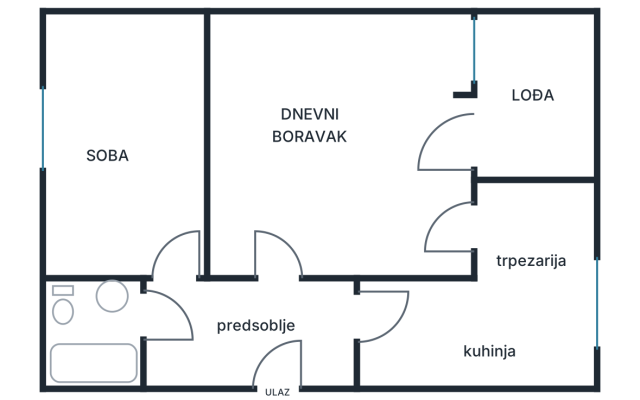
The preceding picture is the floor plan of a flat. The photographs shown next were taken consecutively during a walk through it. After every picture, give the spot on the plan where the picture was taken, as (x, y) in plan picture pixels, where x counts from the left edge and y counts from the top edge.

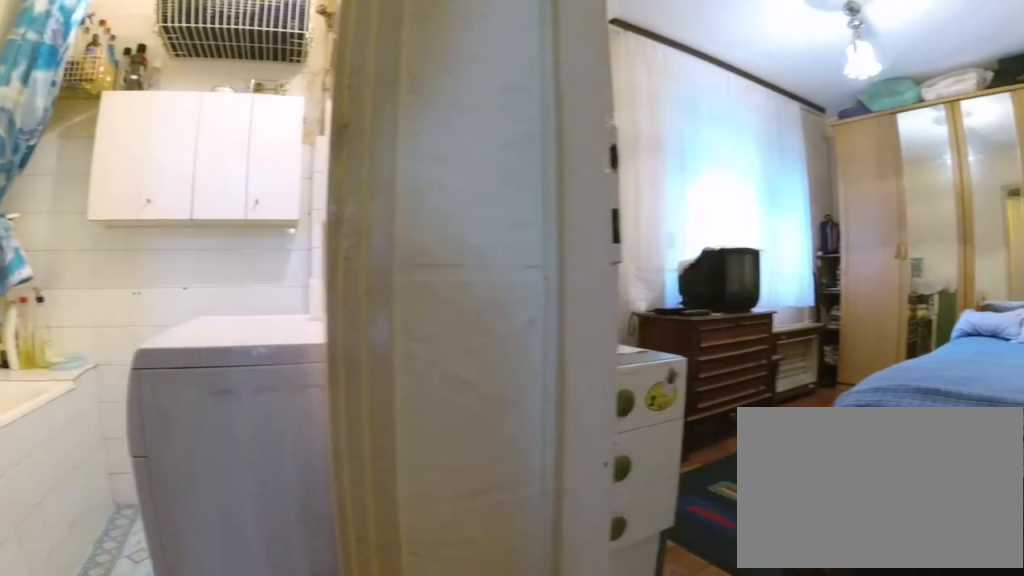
(166, 343)
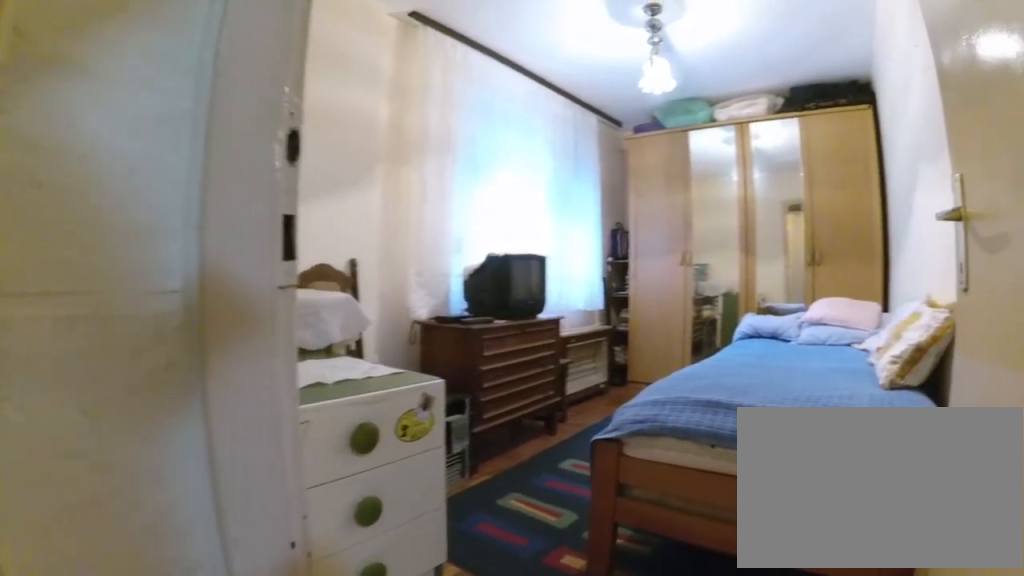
(172, 342)
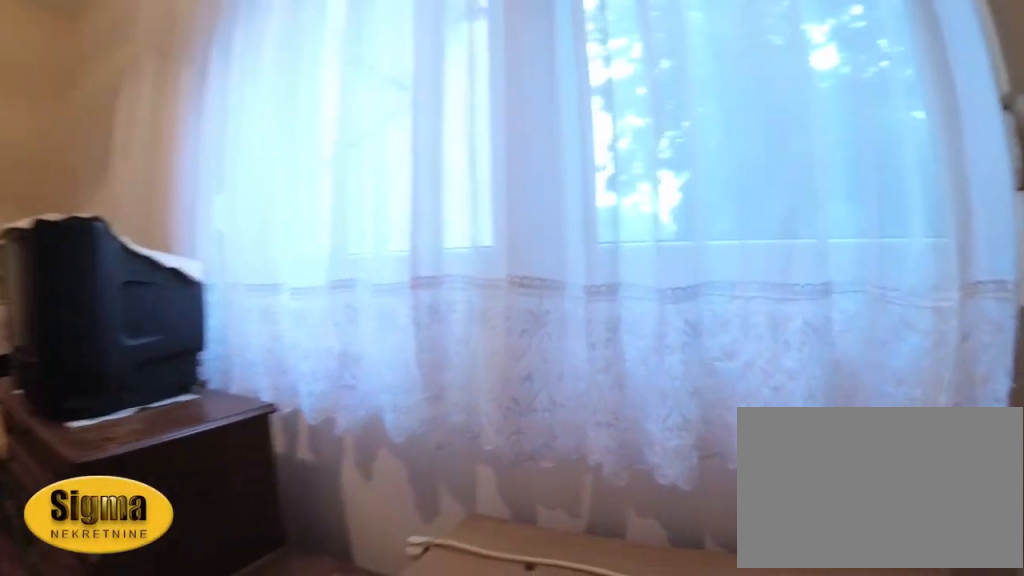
(100, 114)
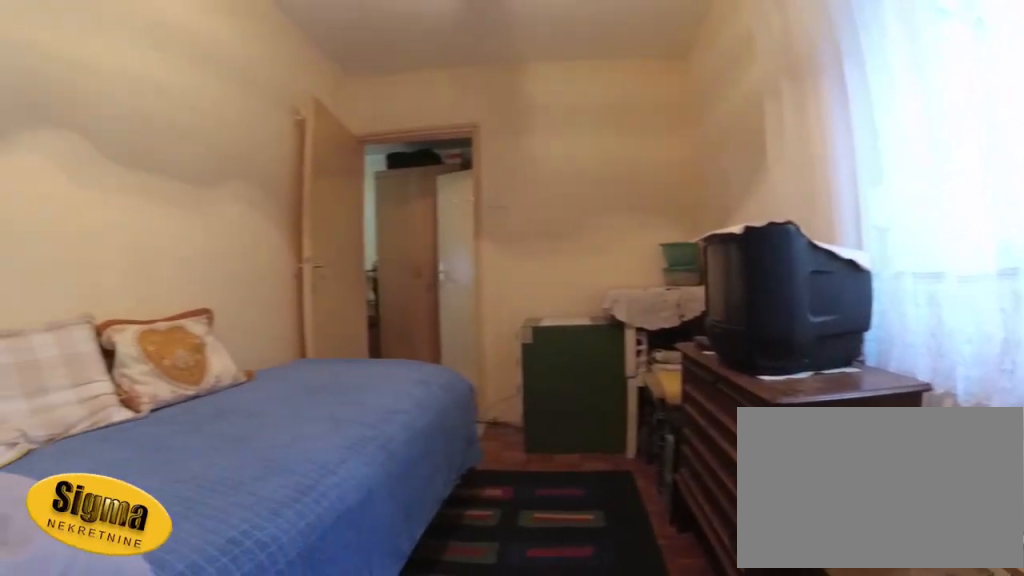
(91, 94)
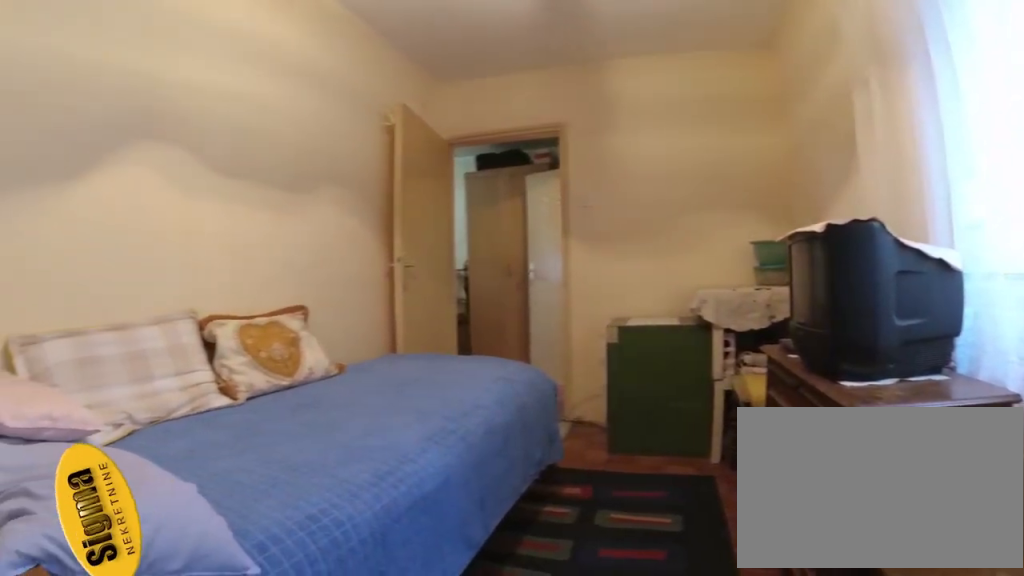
(87, 90)
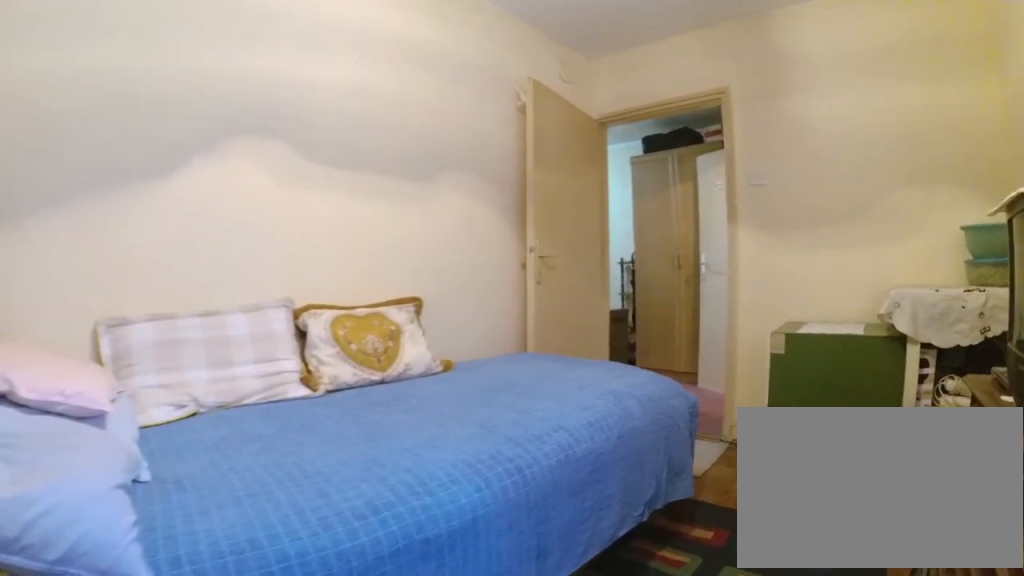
(92, 104)
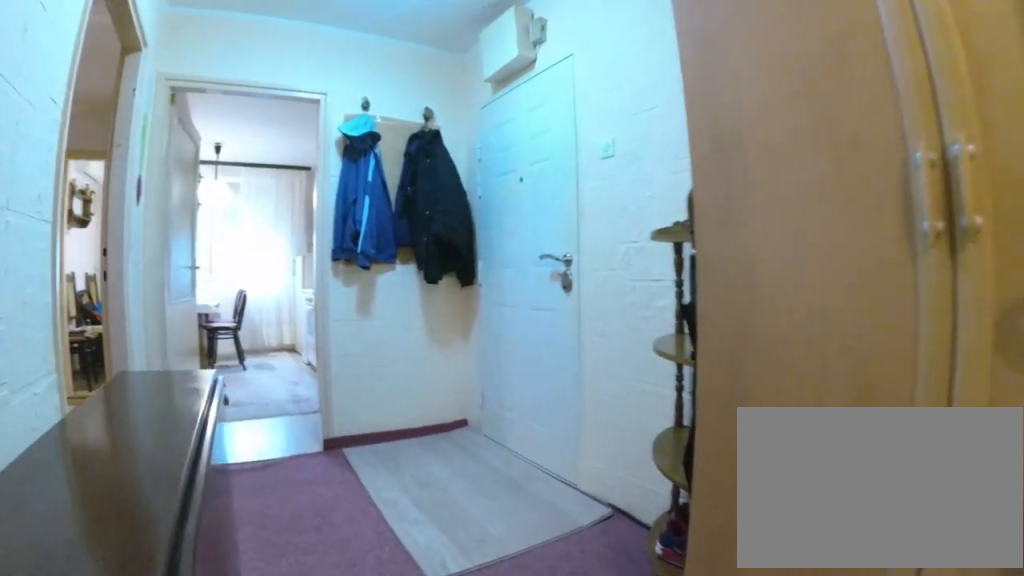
(185, 298)
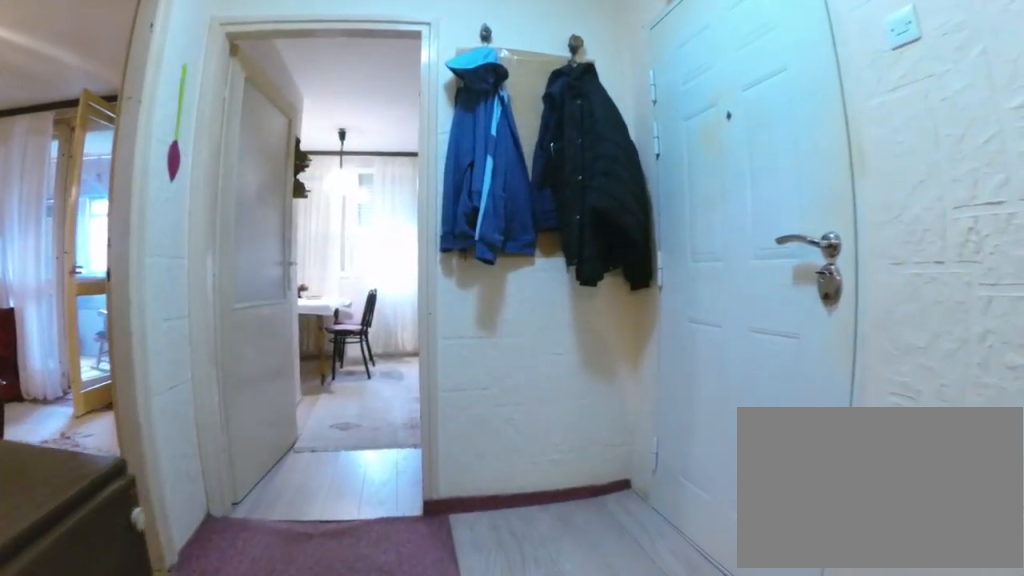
(221, 324)
